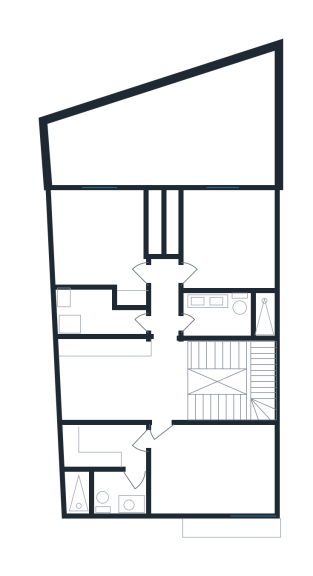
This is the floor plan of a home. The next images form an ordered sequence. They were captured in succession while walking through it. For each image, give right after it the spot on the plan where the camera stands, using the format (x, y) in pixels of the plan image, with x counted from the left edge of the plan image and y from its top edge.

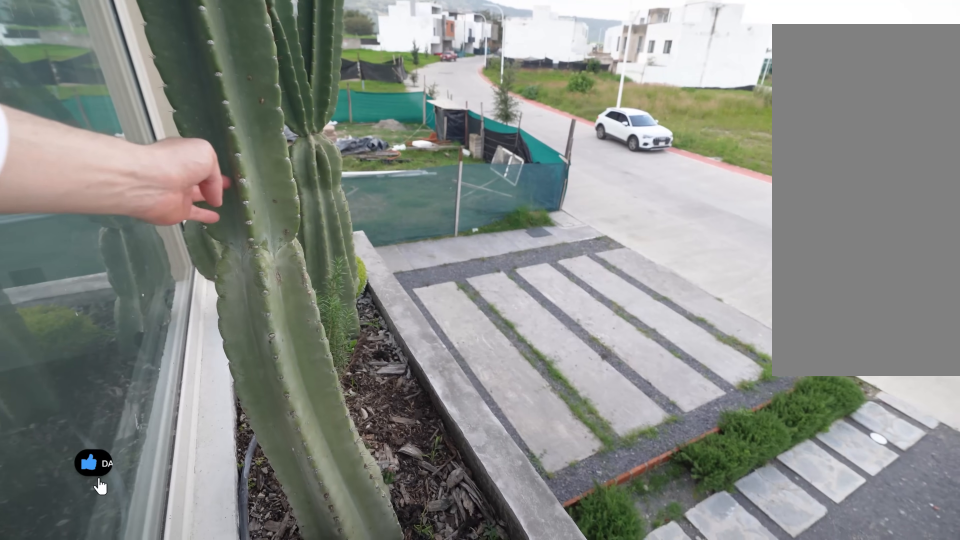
(213, 503)
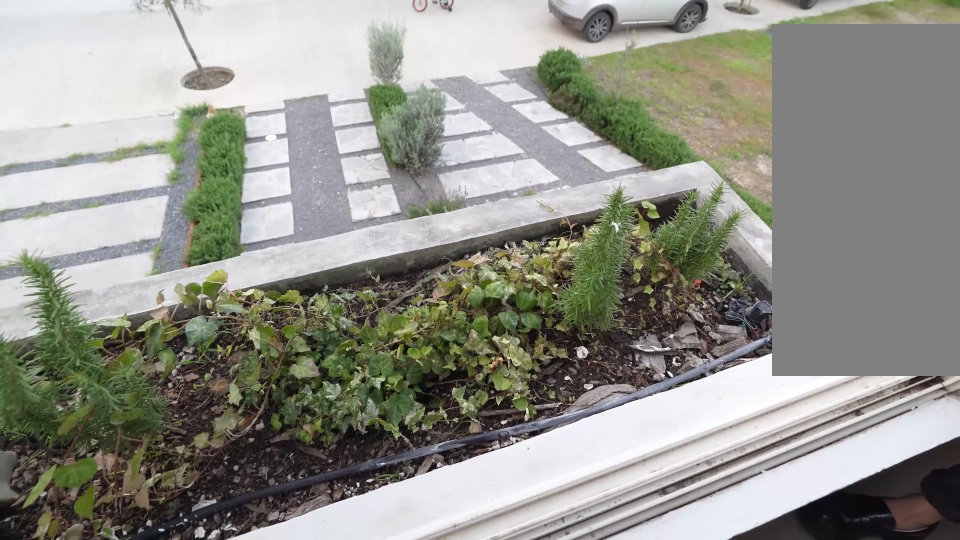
(217, 503)
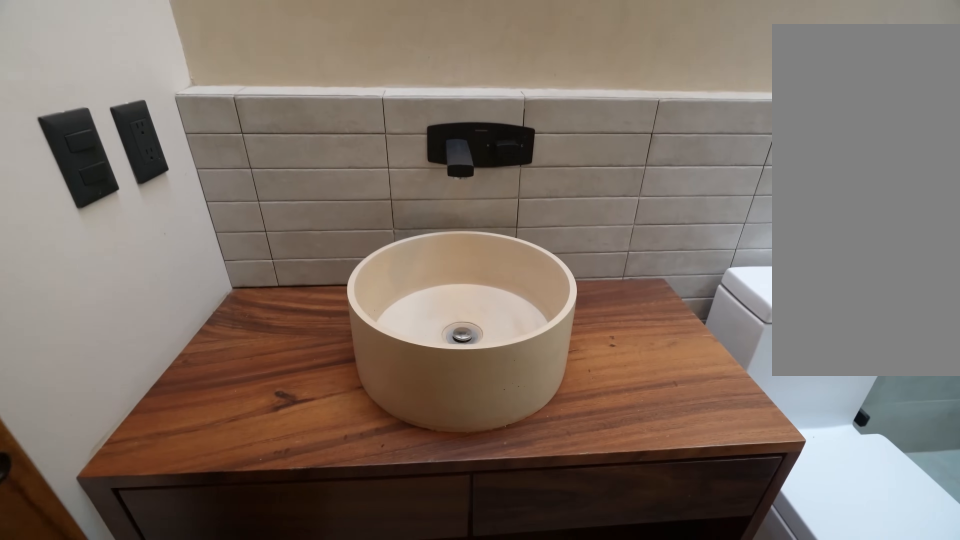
(124, 486)
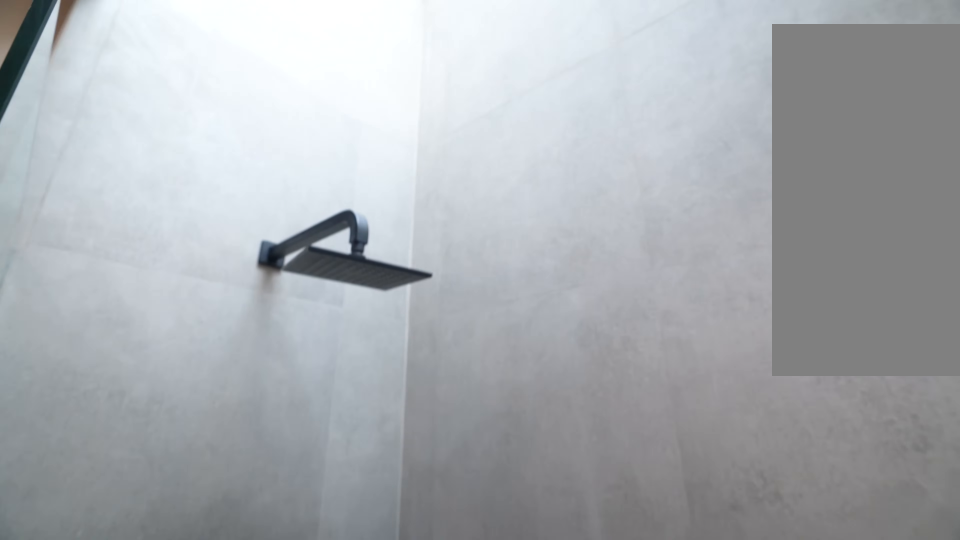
(99, 485)
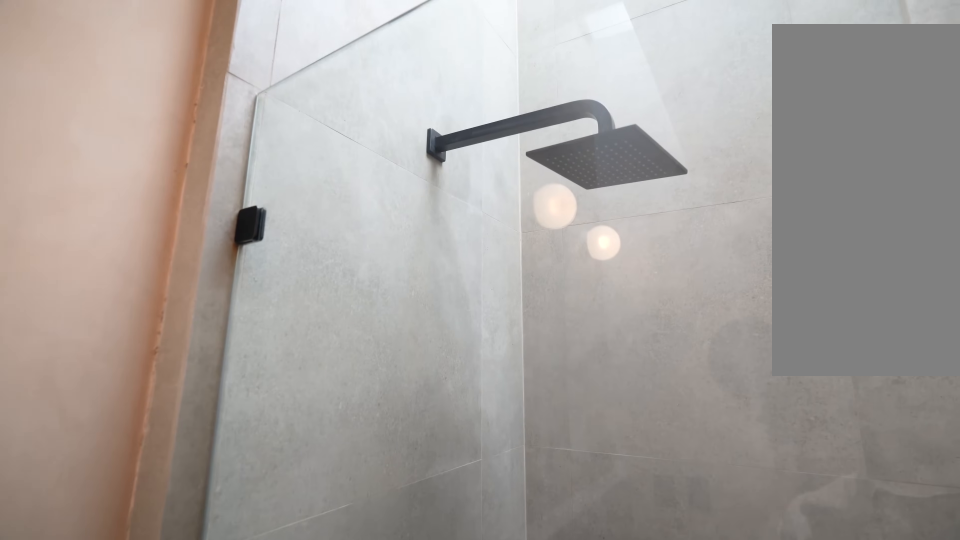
(92, 487)
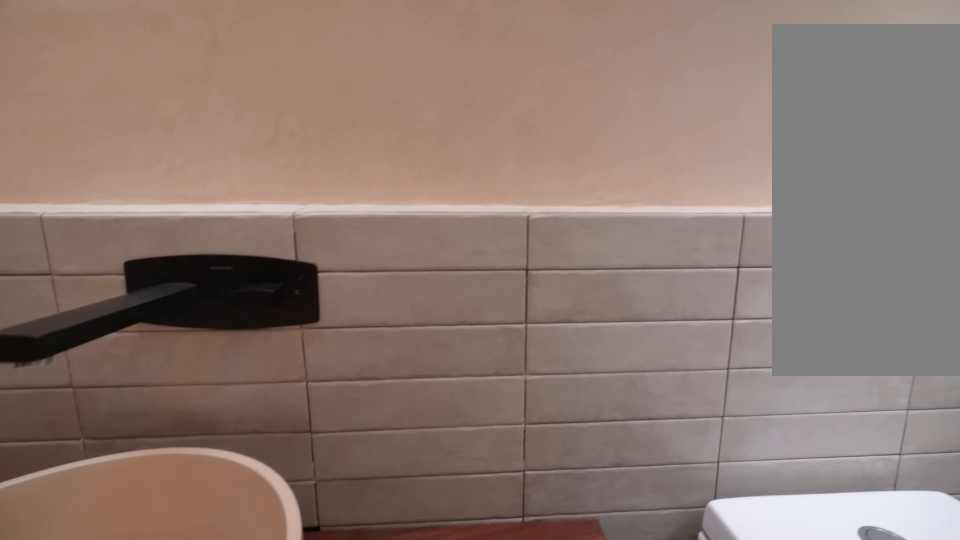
(103, 497)
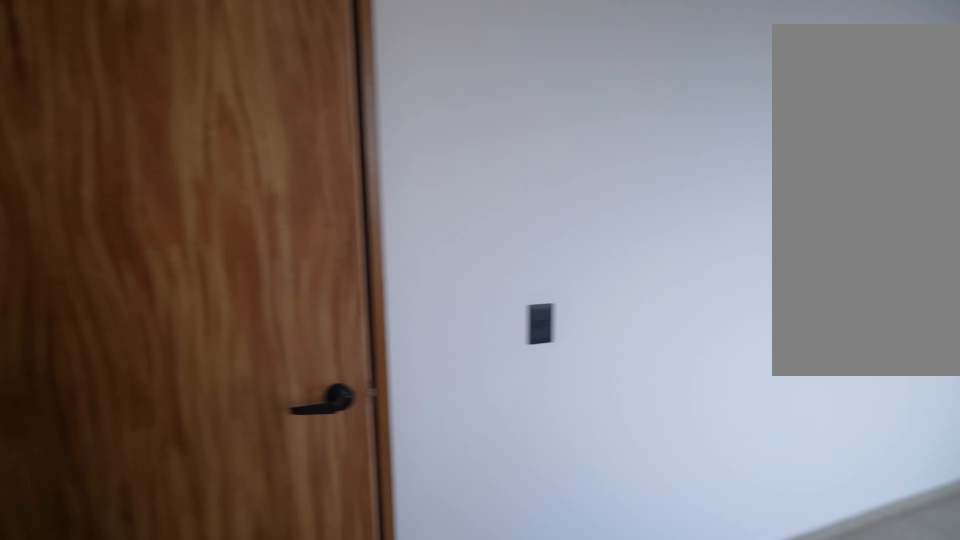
(154, 447)
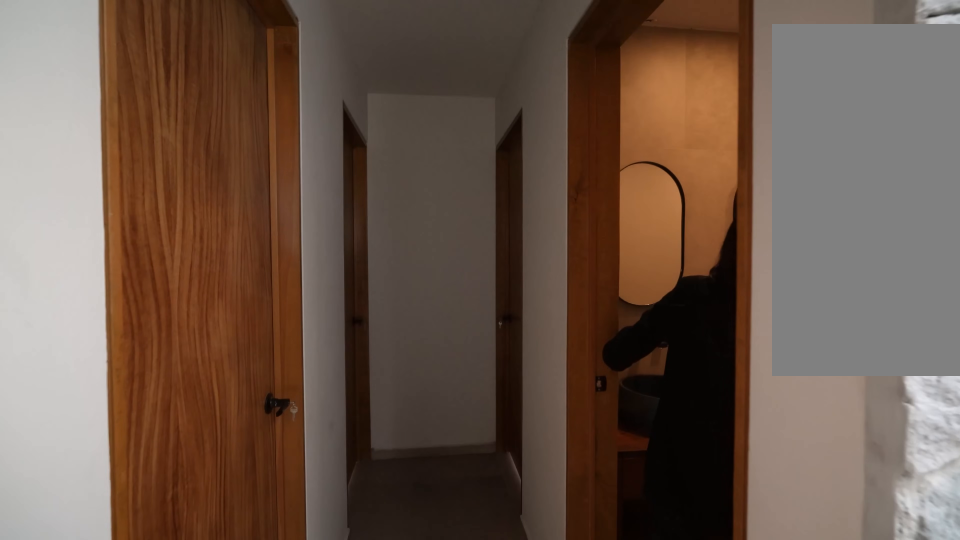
(154, 343)
